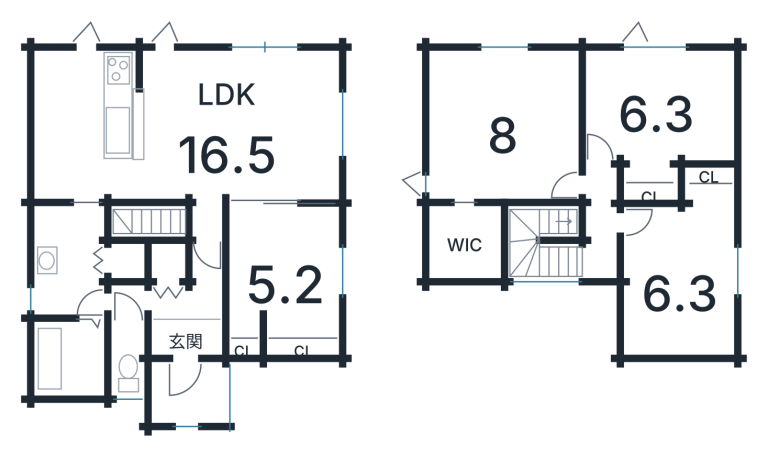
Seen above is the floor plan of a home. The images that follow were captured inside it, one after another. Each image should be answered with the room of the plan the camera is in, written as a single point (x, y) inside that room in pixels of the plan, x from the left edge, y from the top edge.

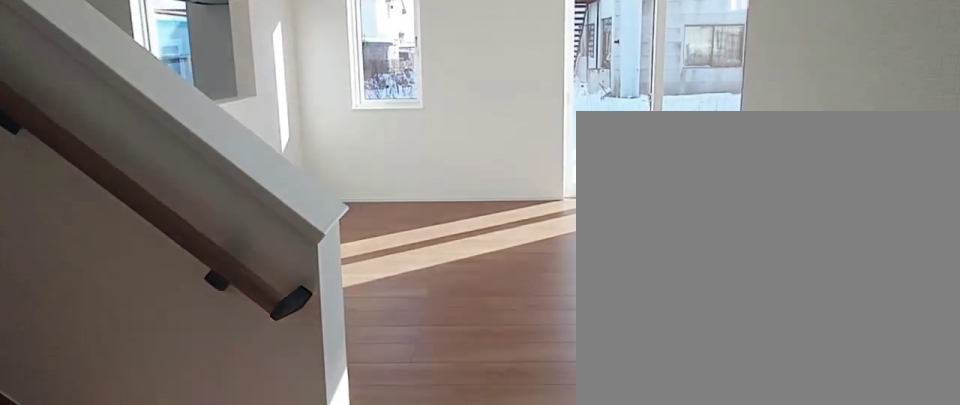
(257, 134)
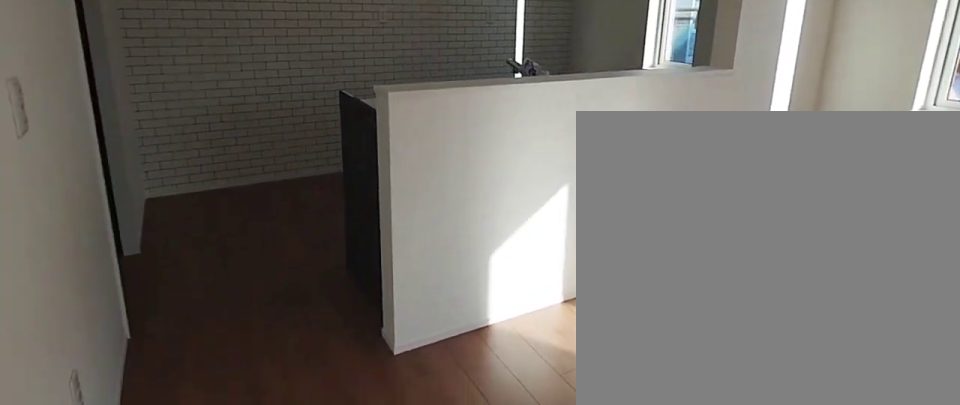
(257, 134)
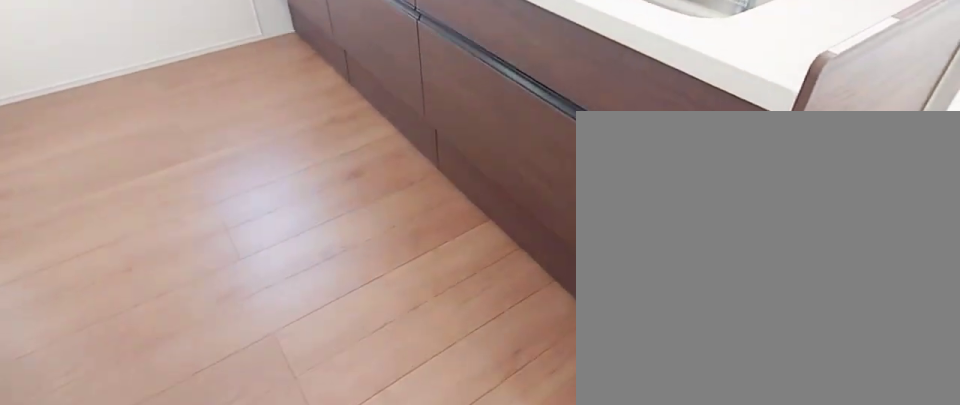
(82, 134)
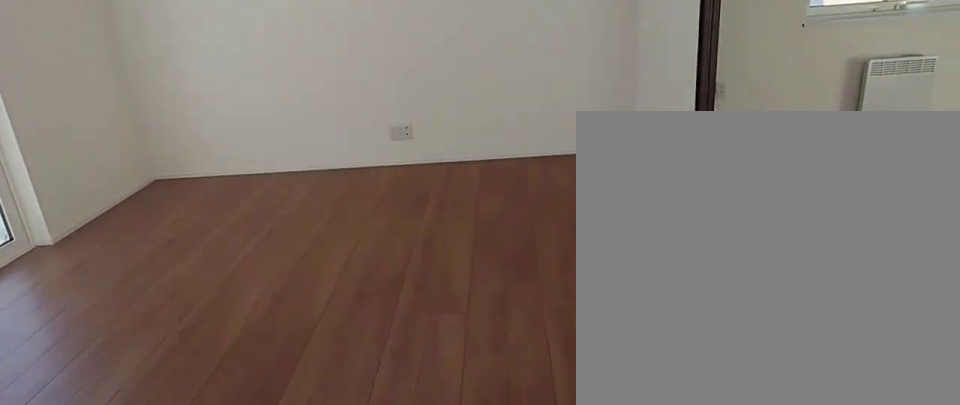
(250, 134)
